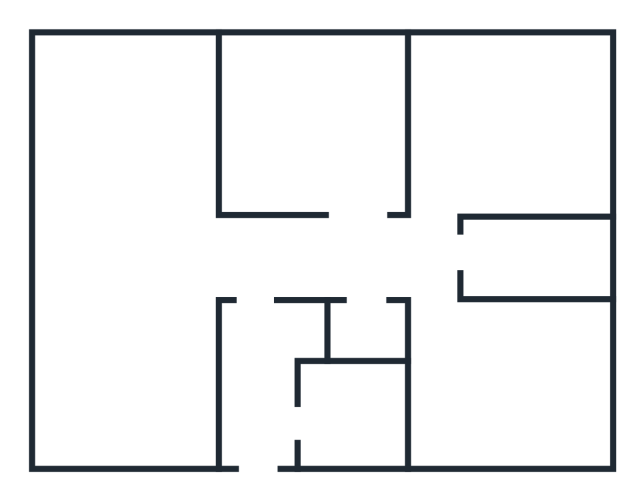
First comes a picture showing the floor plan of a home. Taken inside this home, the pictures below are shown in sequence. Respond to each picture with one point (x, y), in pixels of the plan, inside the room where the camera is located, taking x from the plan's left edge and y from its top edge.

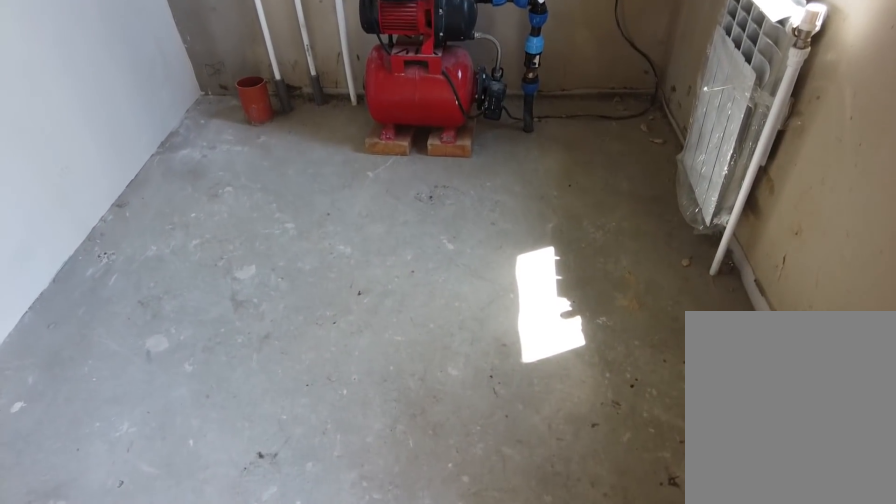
(329, 443)
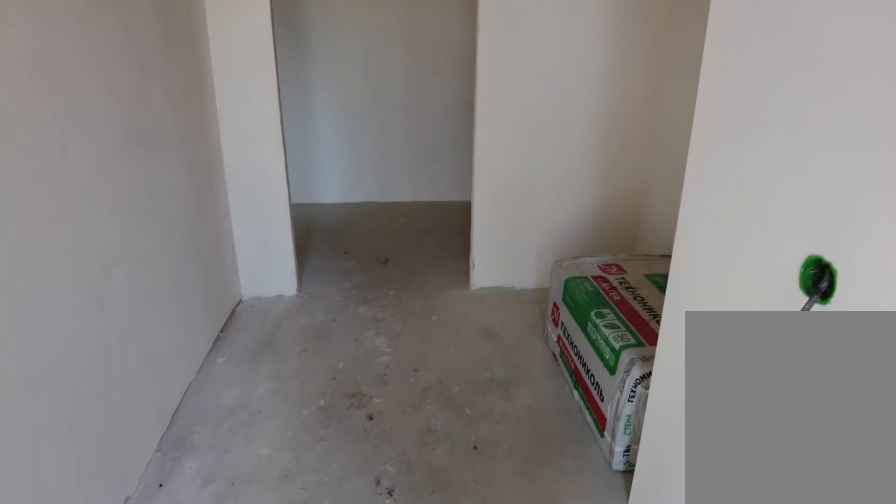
(270, 437)
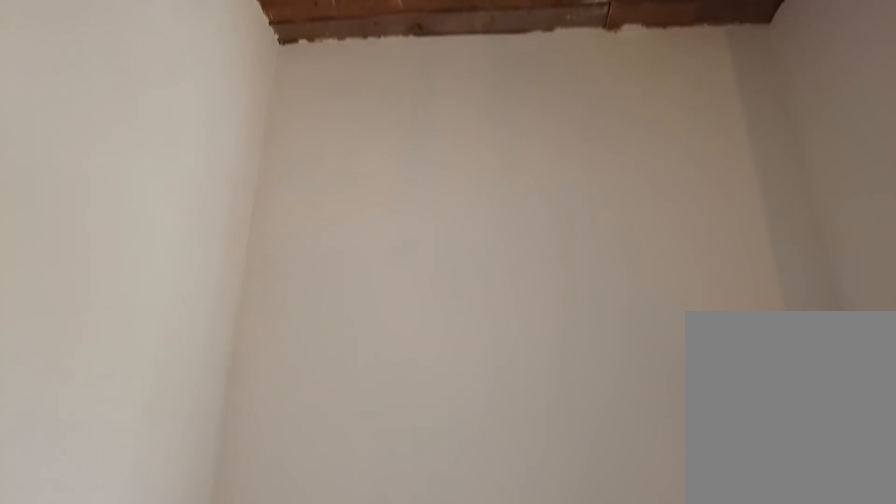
(253, 350)
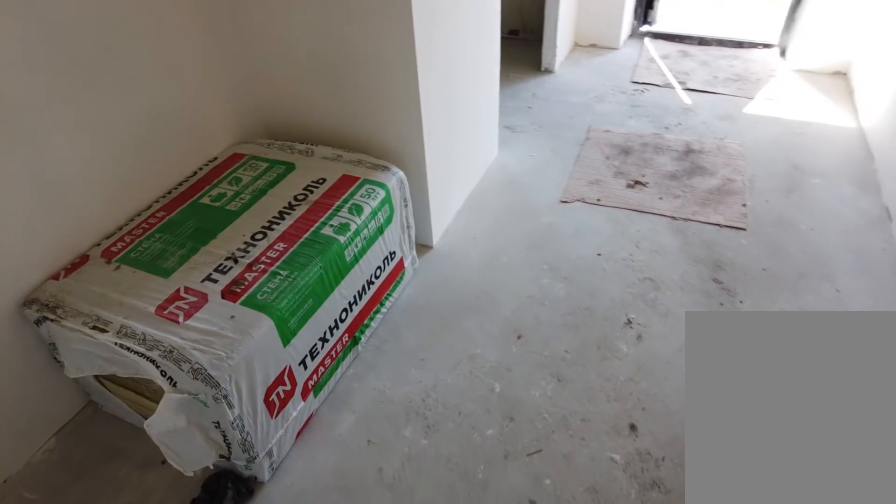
(253, 350)
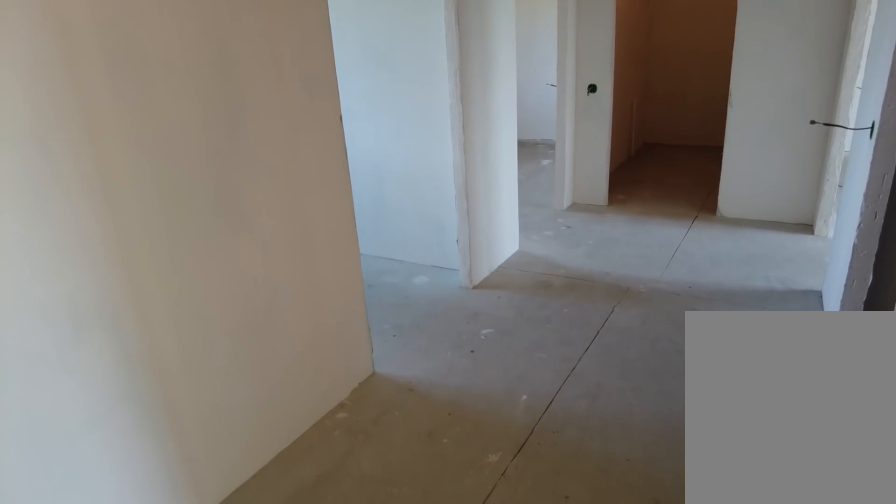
(258, 279)
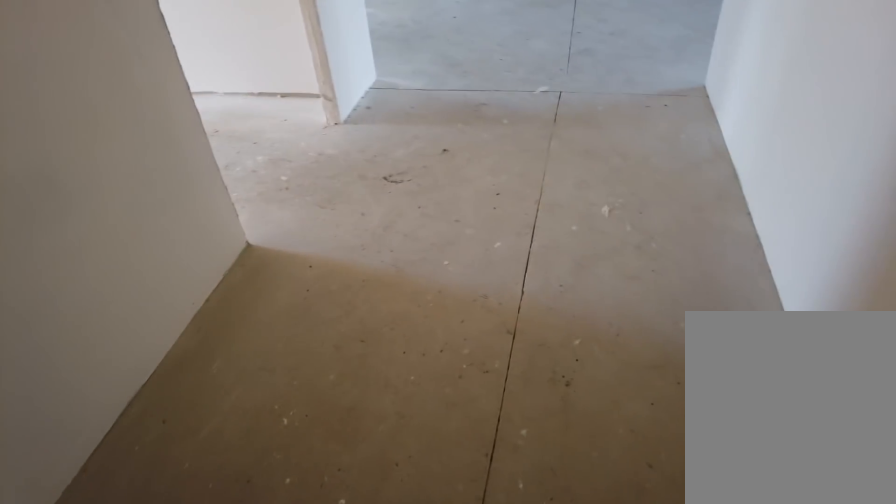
(375, 273)
